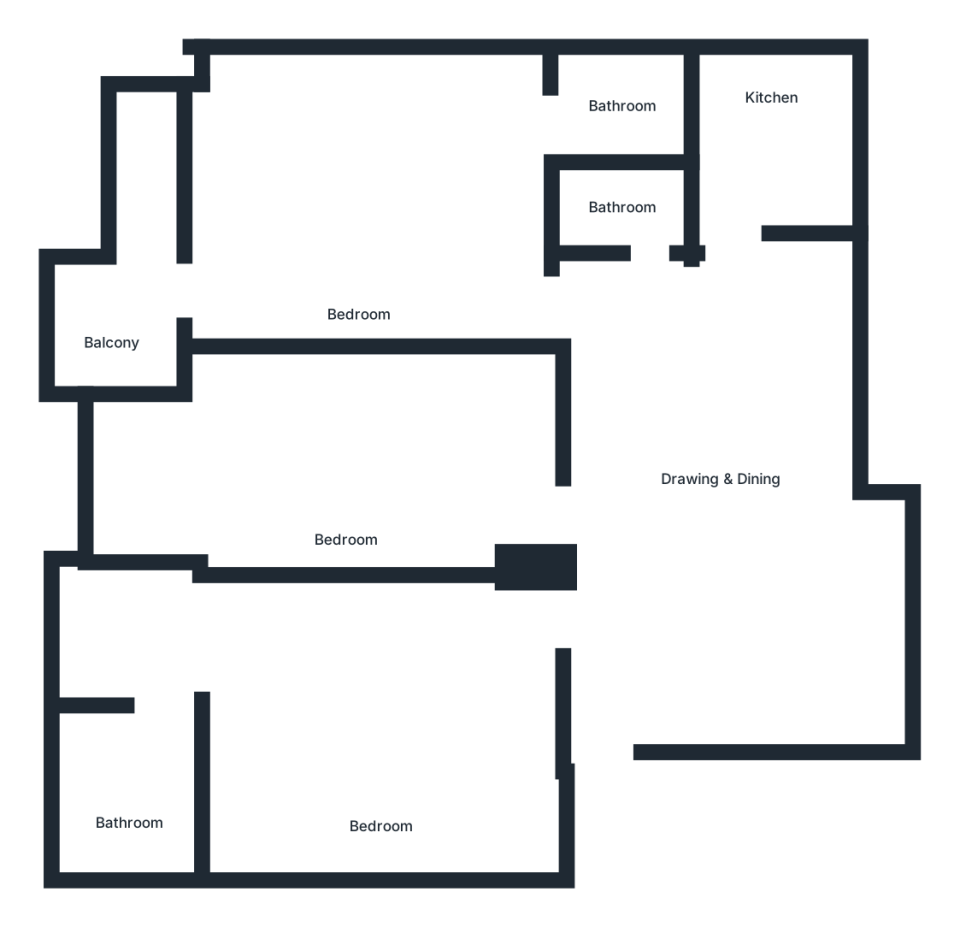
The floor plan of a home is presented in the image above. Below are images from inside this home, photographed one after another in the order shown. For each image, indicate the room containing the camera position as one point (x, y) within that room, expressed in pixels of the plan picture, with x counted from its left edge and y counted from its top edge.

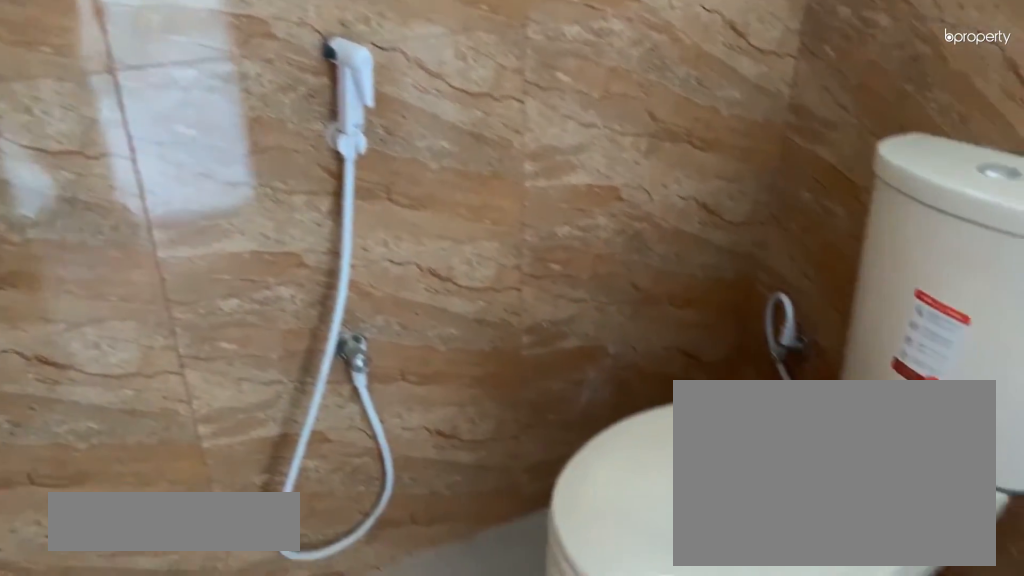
(125, 829)
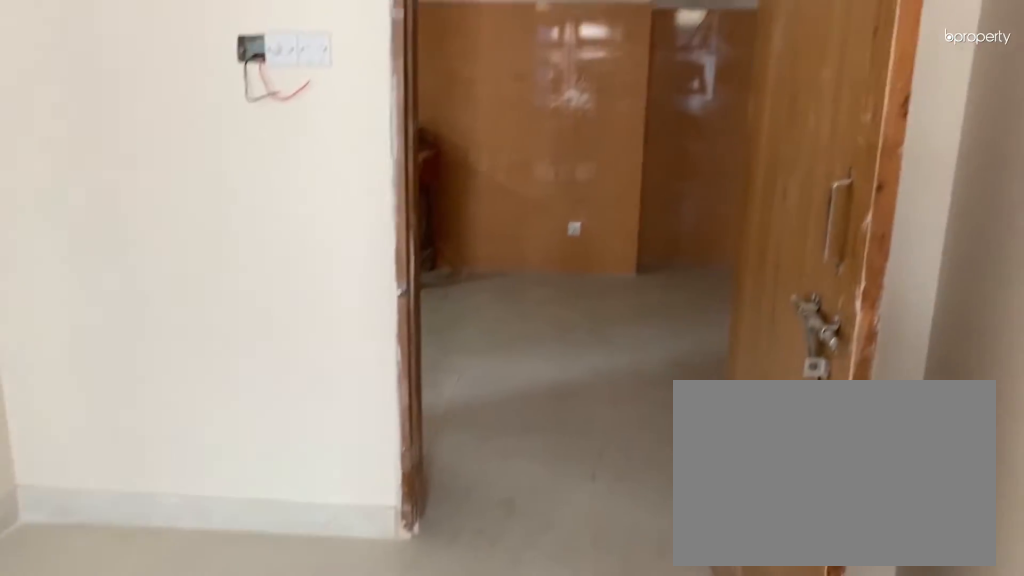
(362, 458)
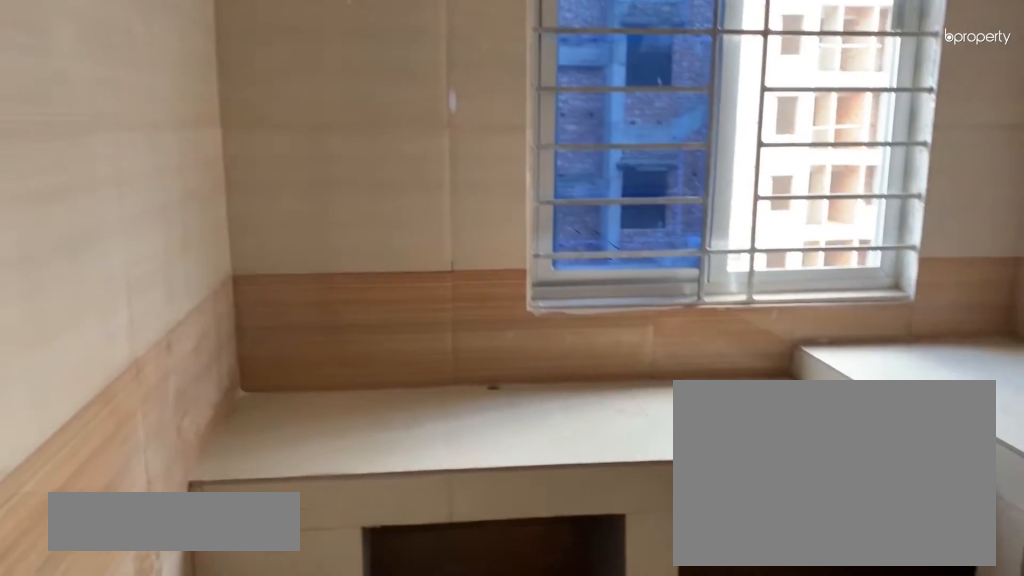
(771, 110)
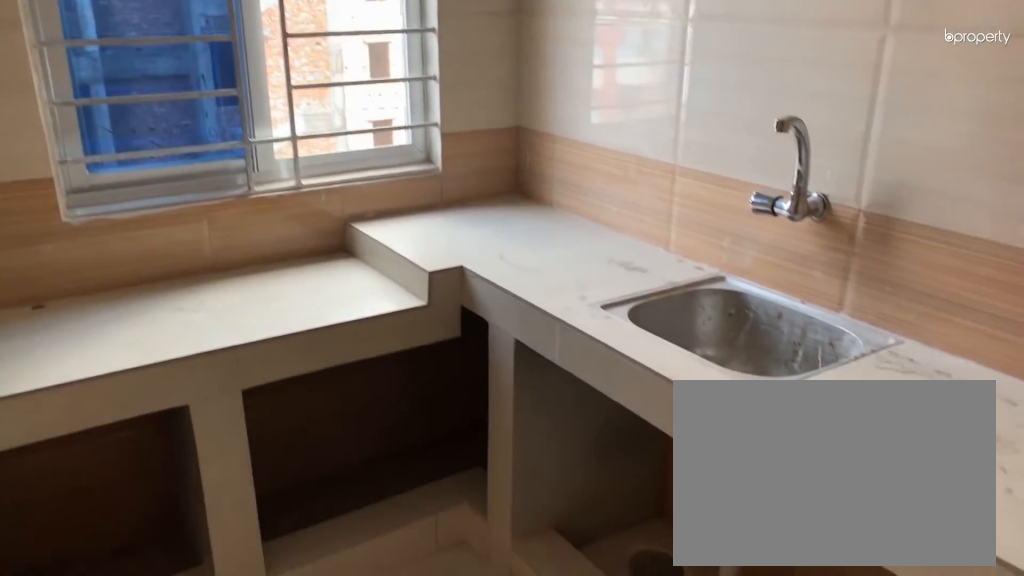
(771, 110)
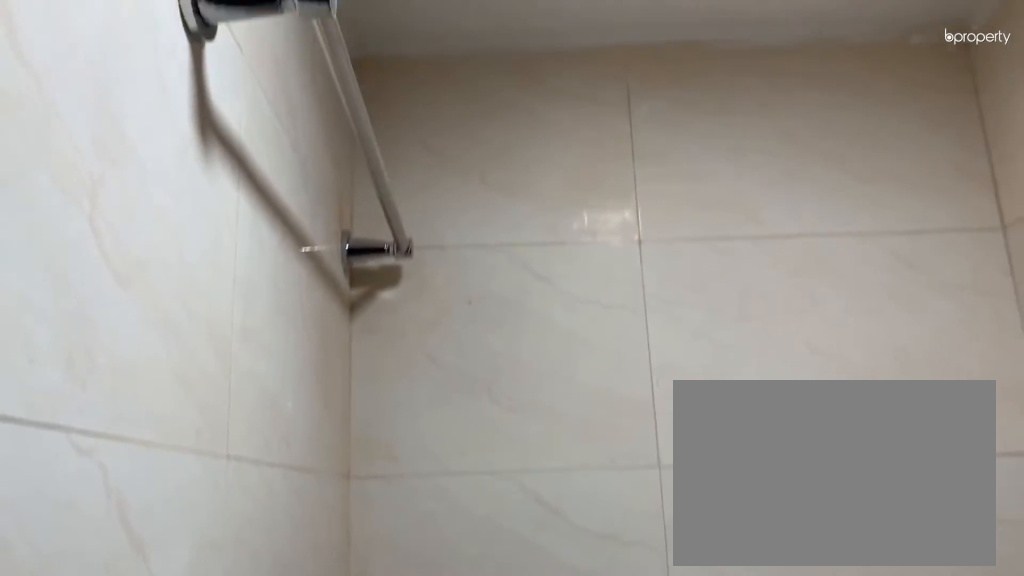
(621, 206)
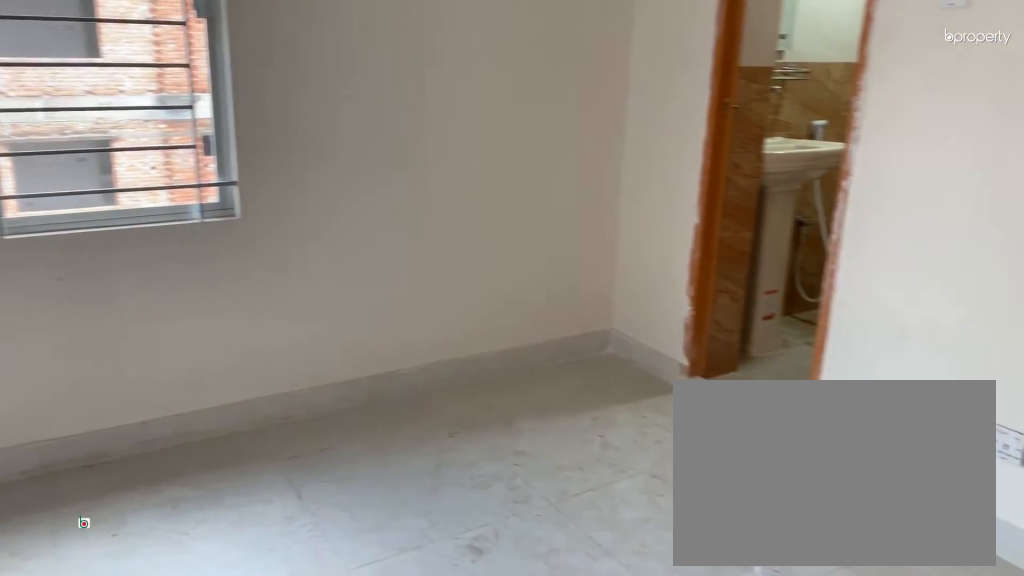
(359, 216)
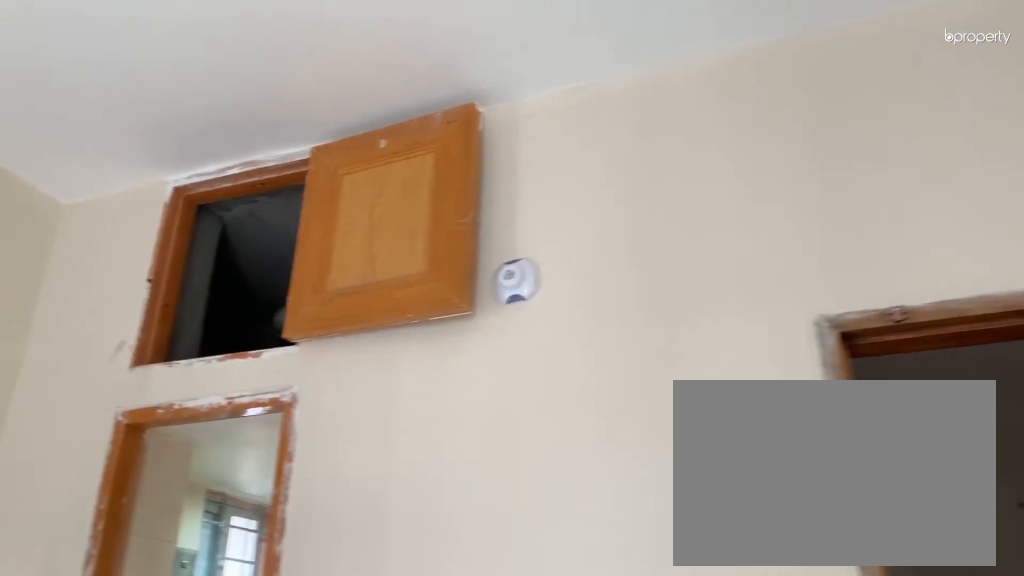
(359, 216)
